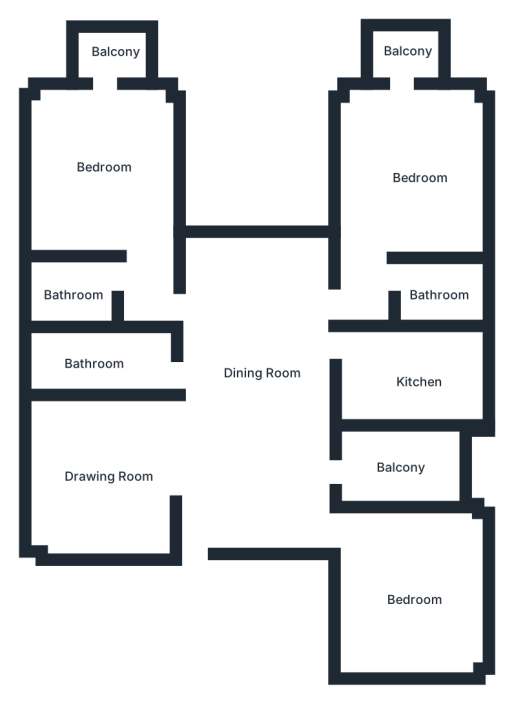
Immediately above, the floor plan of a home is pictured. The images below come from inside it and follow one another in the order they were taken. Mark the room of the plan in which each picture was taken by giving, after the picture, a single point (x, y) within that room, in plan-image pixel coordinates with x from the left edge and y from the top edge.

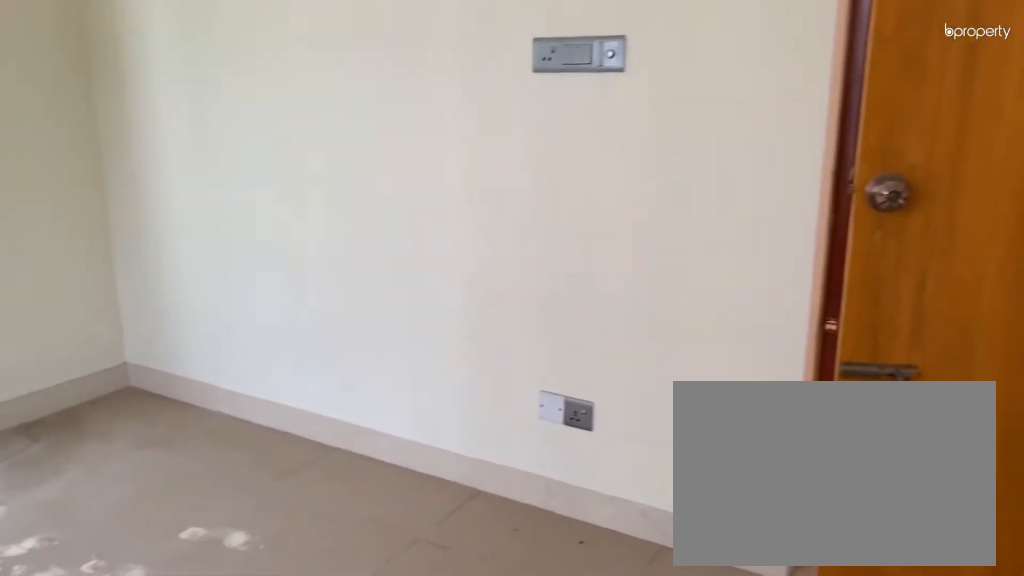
(405, 594)
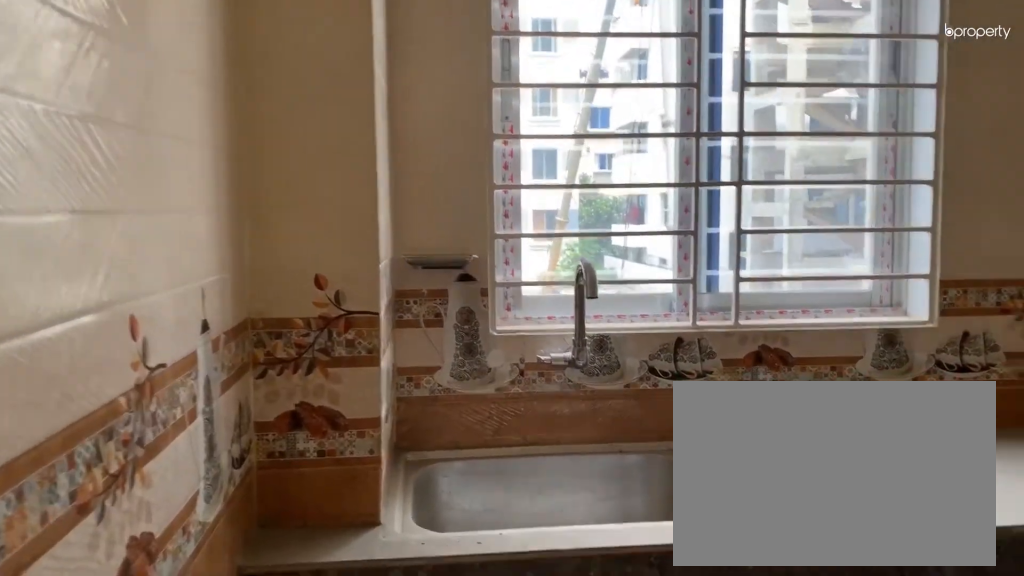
(400, 371)
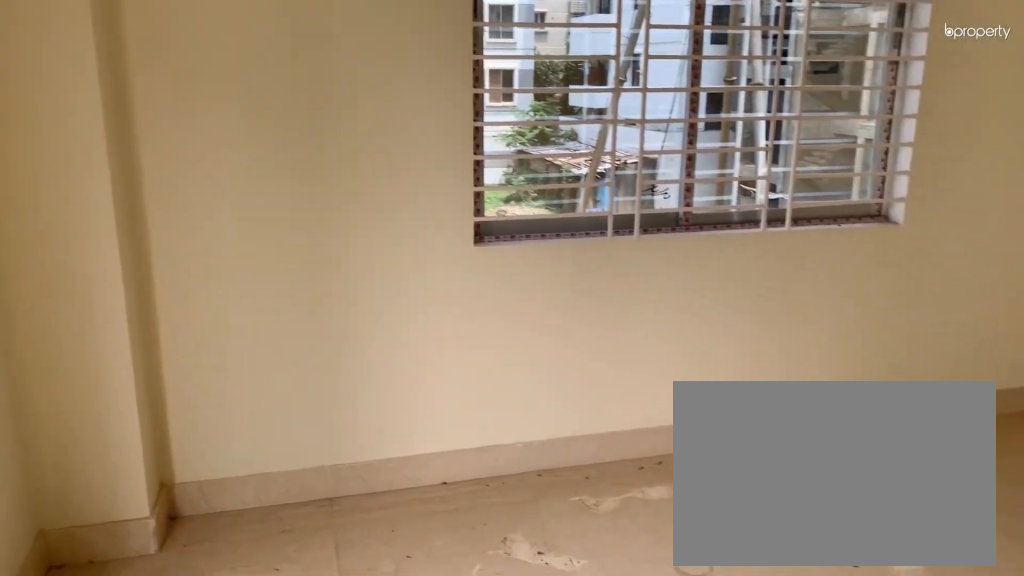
(408, 171)
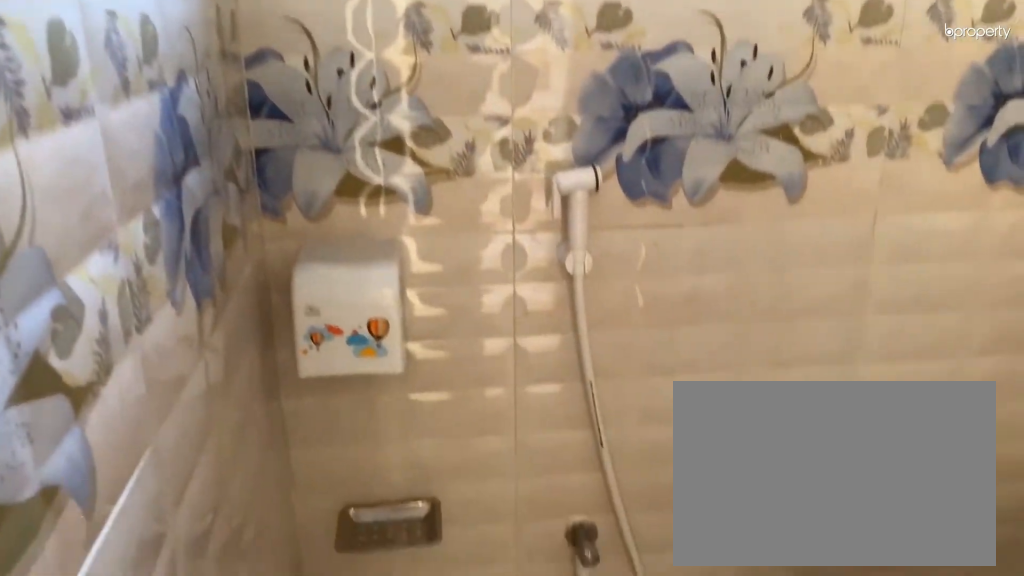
(430, 293)
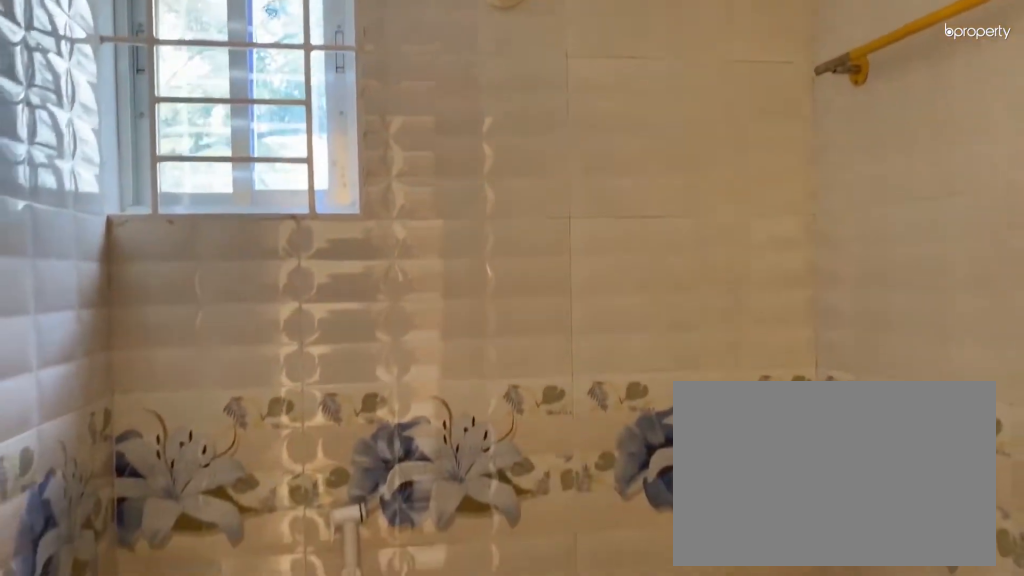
(431, 294)
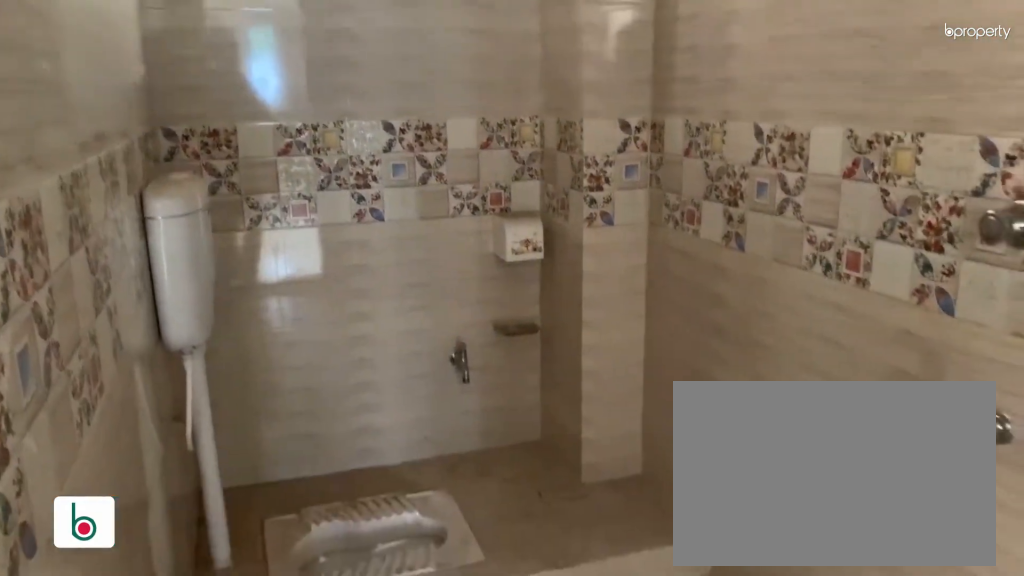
(91, 361)
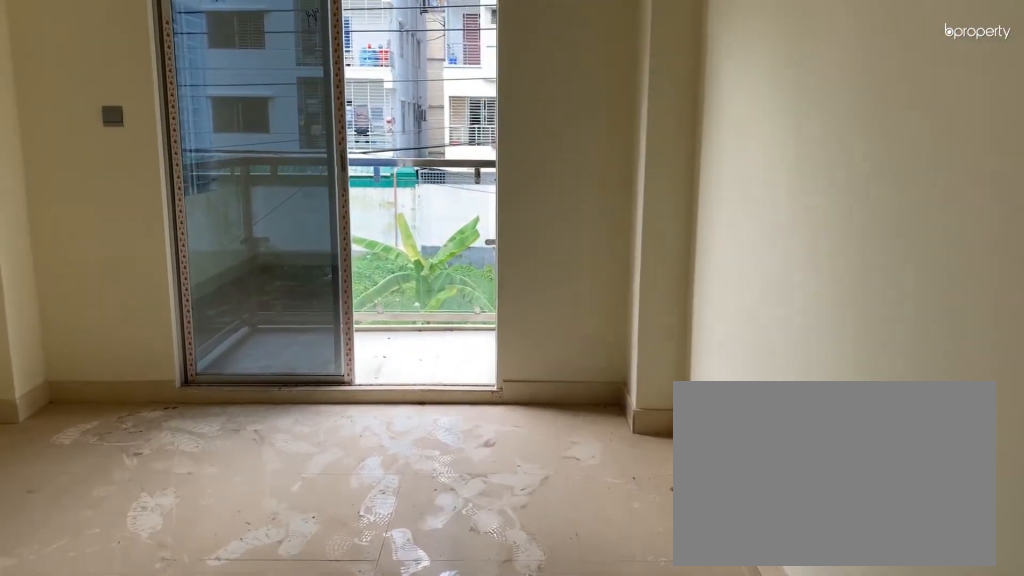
(94, 171)
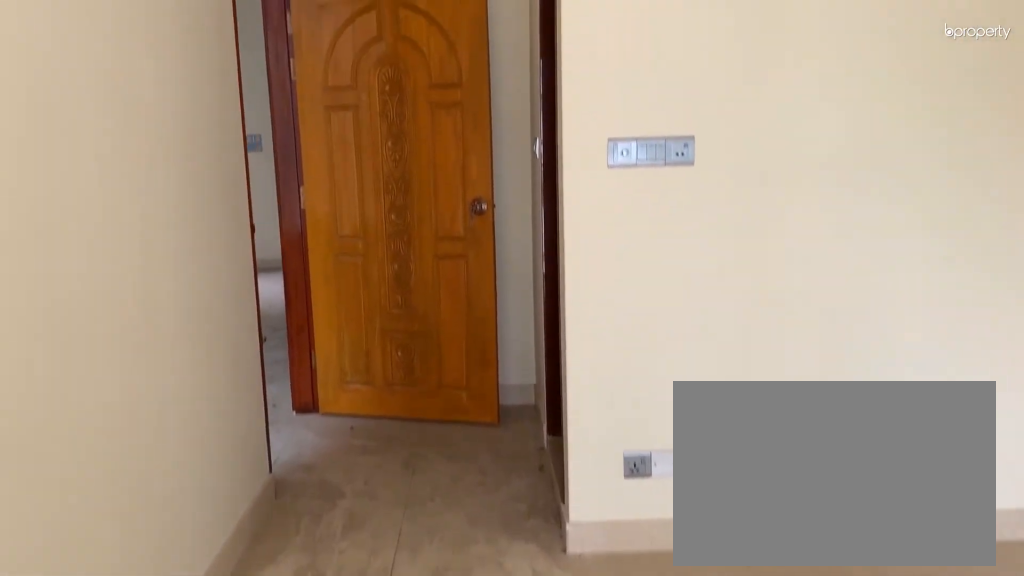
(94, 171)
